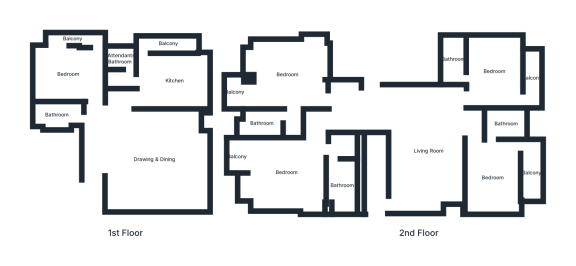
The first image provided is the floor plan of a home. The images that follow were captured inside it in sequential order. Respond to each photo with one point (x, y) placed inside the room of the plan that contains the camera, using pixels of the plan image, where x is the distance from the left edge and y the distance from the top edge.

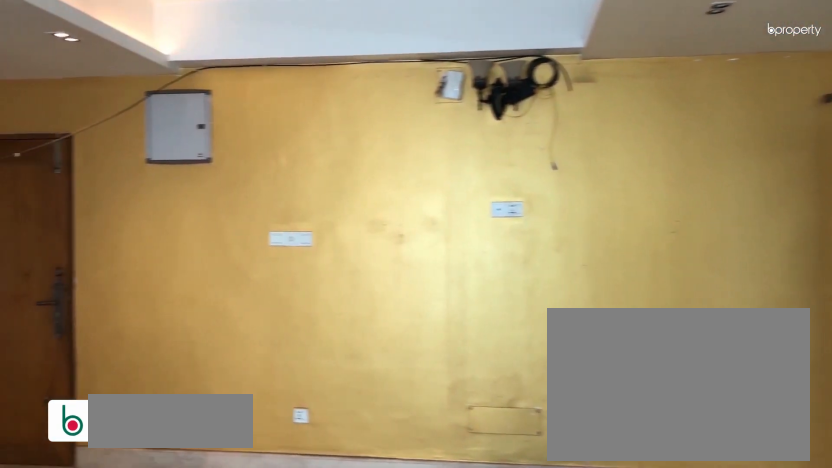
(428, 164)
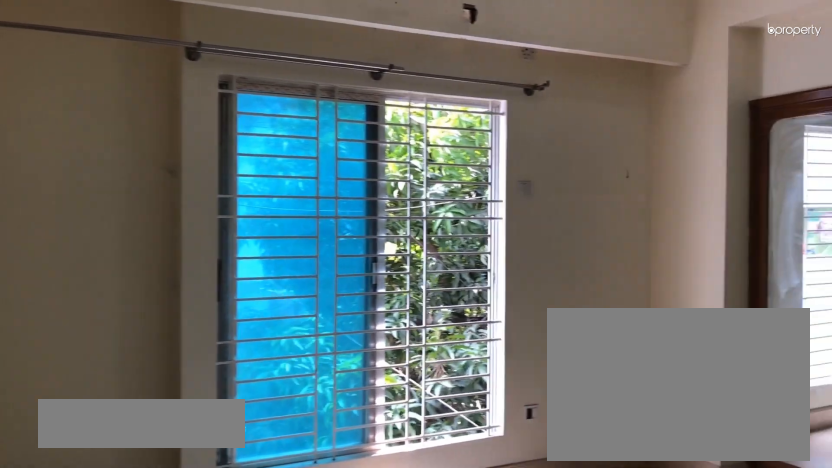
(286, 172)
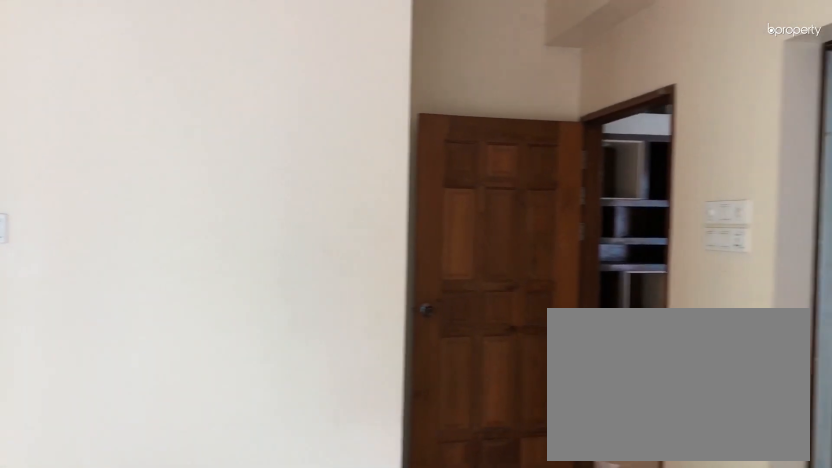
(286, 172)
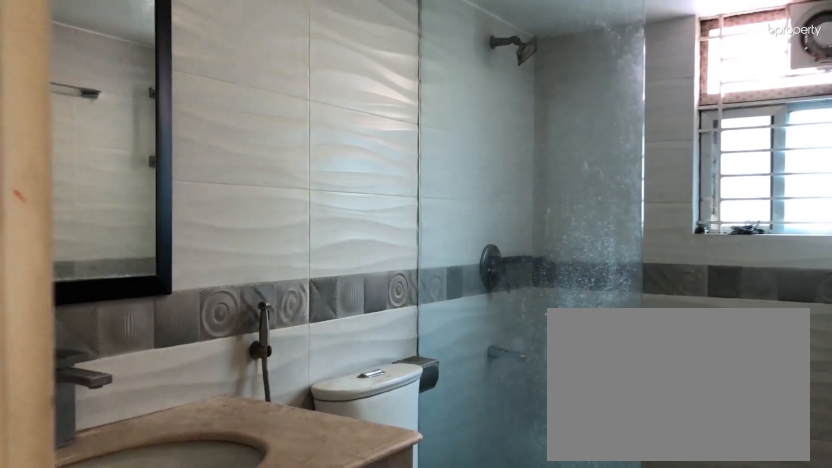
(341, 185)
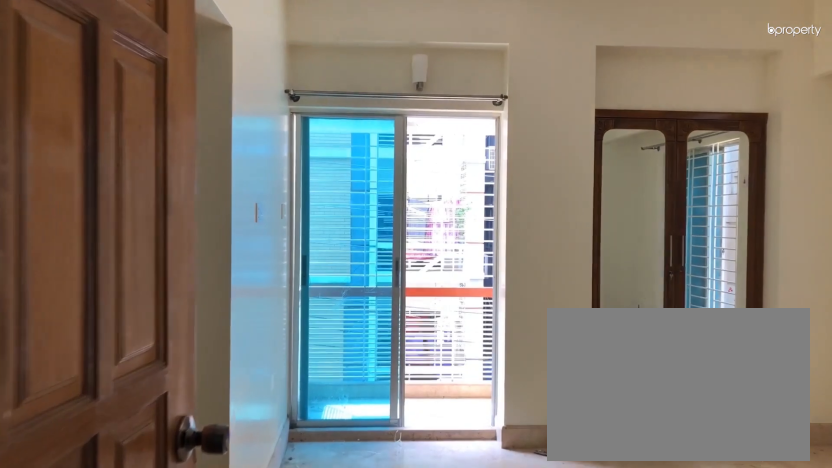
(334, 107)
